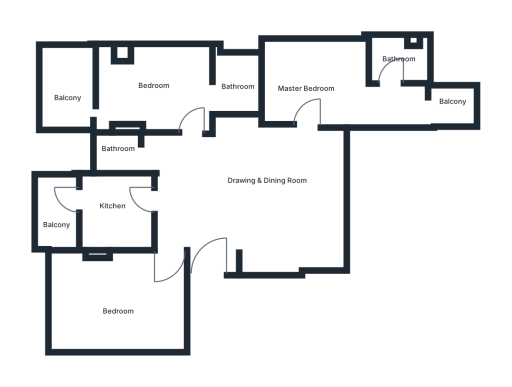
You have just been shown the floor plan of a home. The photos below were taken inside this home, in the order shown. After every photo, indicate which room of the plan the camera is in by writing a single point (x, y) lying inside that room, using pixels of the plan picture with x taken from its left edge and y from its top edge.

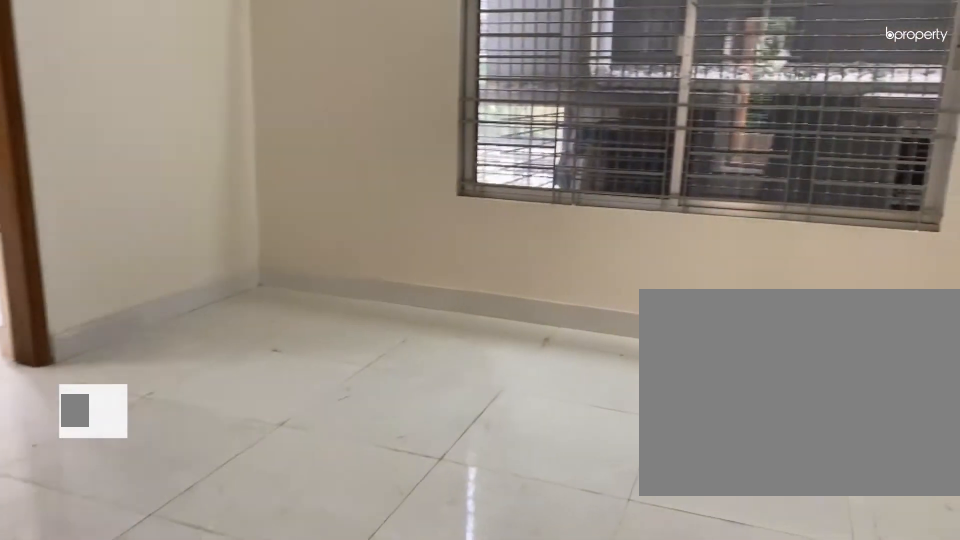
(253, 193)
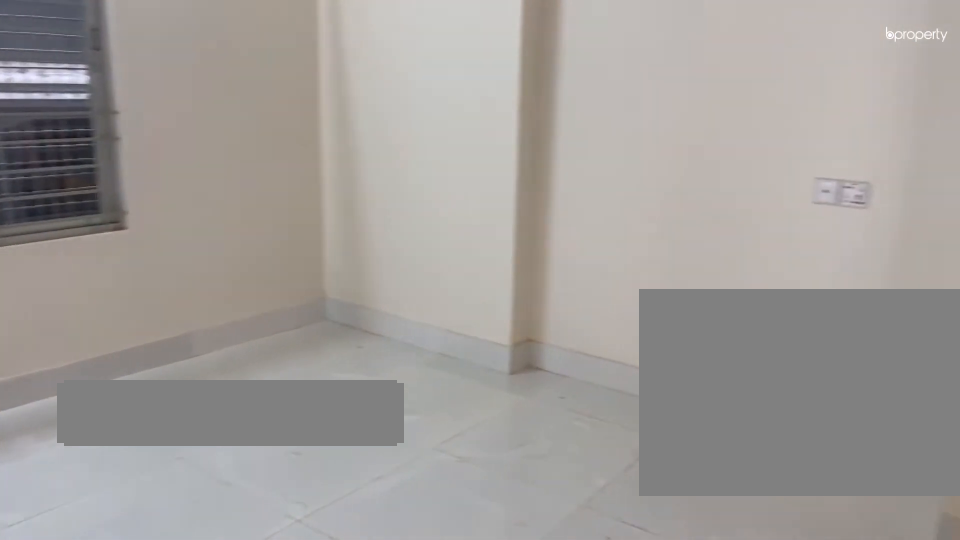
(253, 193)
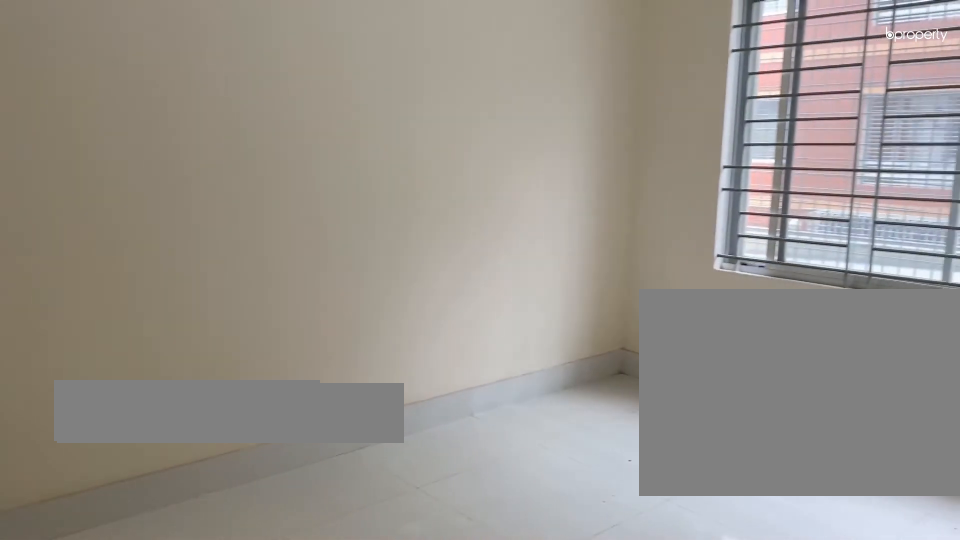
(117, 297)
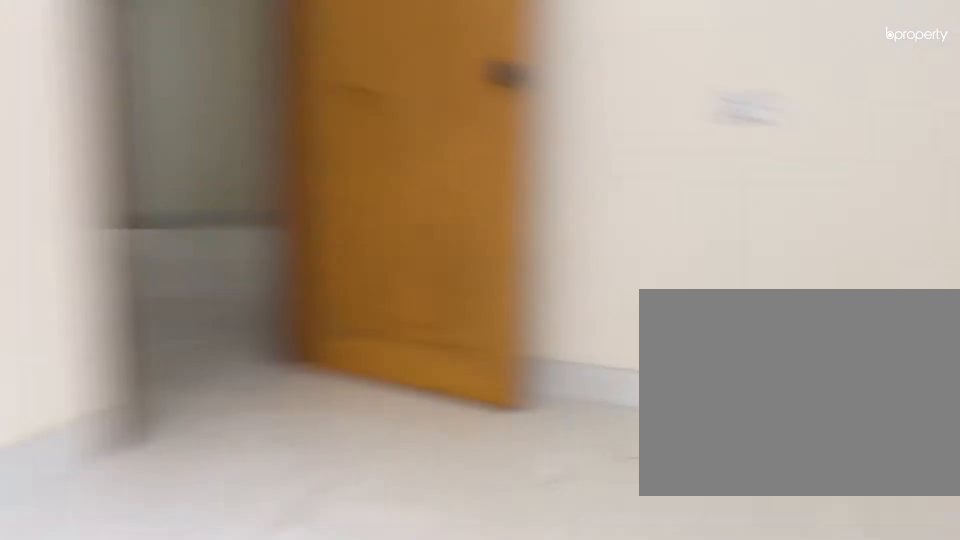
(117, 297)
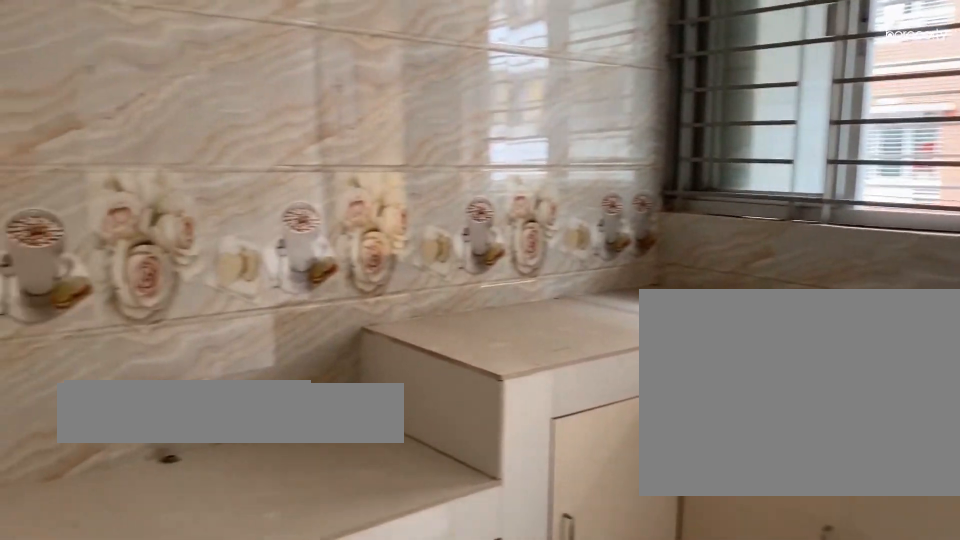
(115, 216)
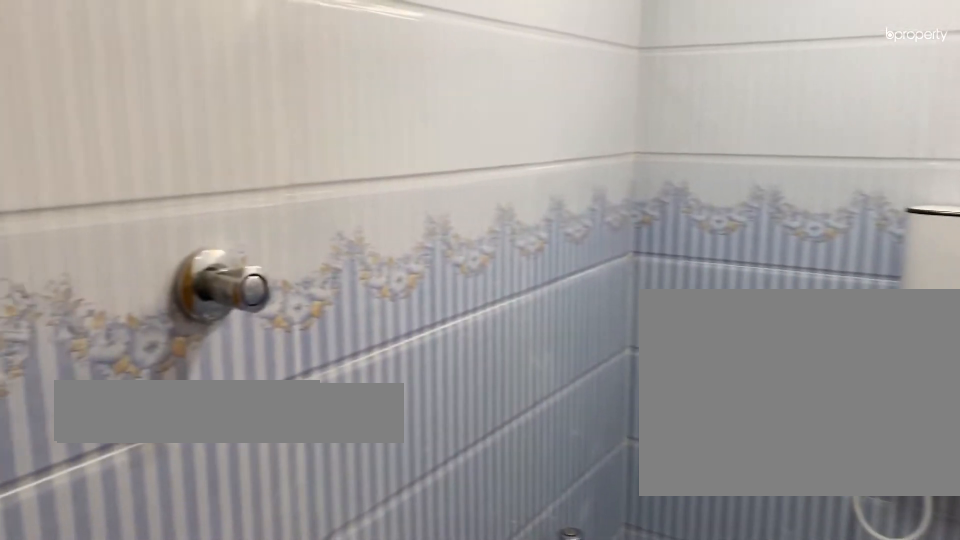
(122, 147)
